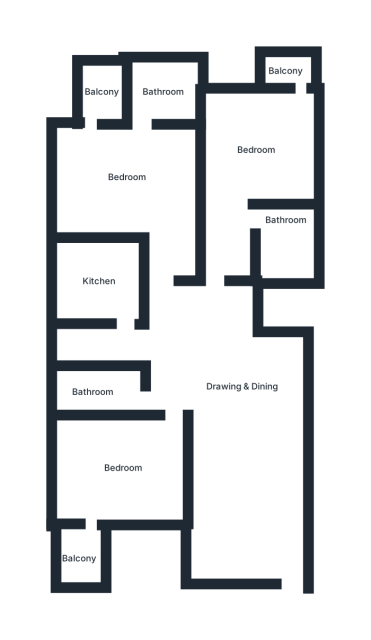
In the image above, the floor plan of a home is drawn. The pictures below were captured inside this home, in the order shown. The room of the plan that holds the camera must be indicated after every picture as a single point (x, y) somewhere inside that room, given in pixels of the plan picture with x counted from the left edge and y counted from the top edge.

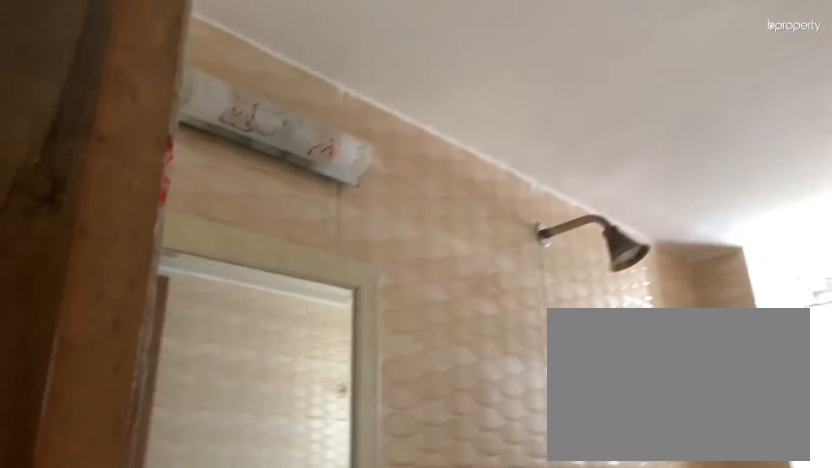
(91, 393)
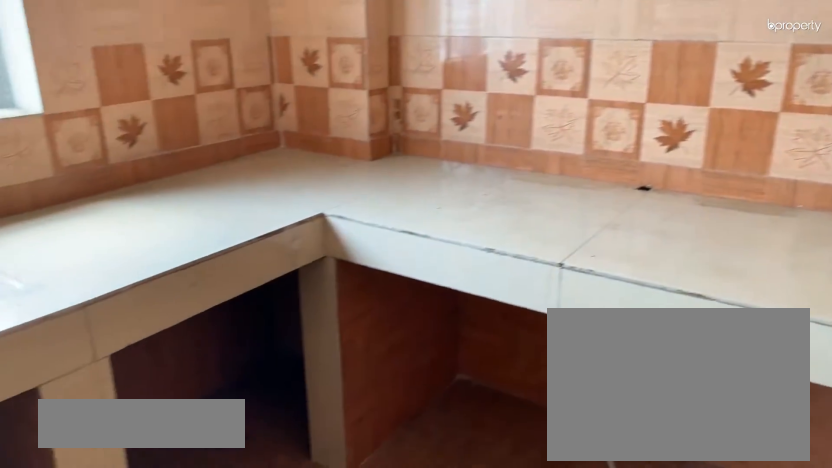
(94, 282)
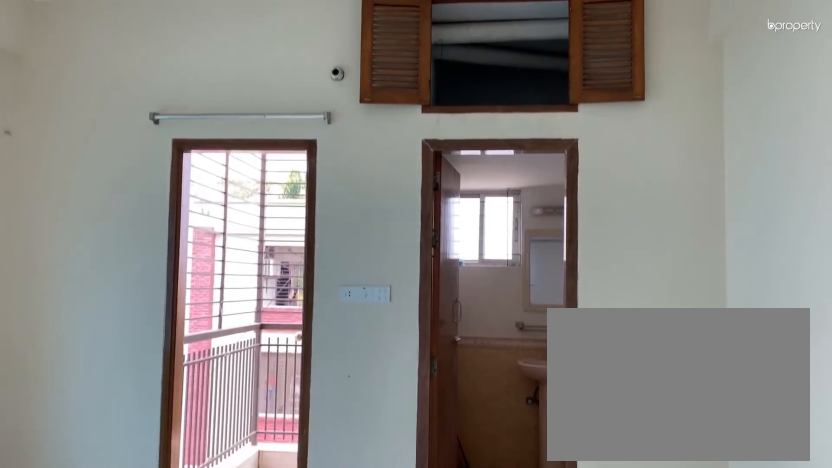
(133, 158)
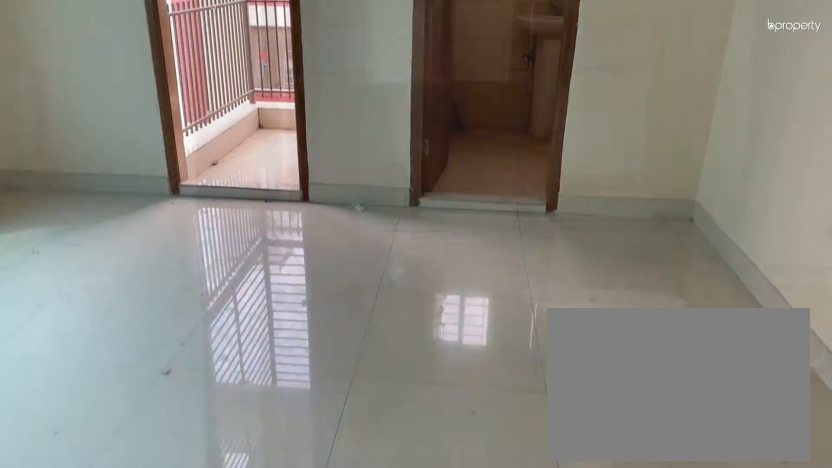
(133, 158)
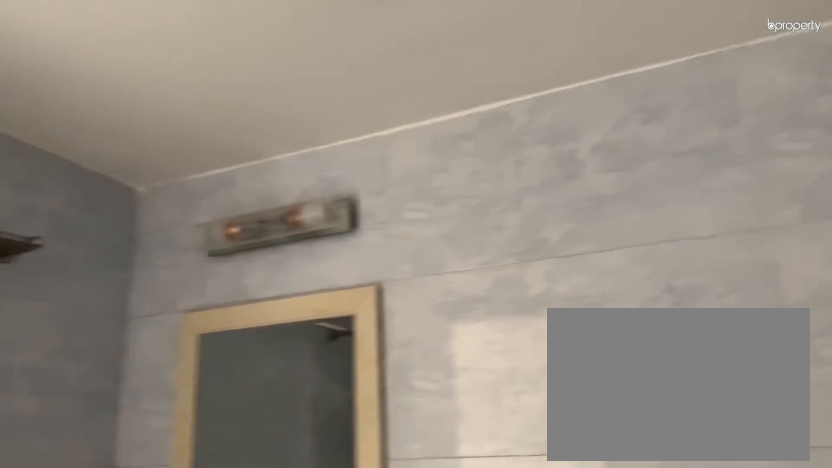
(278, 229)
